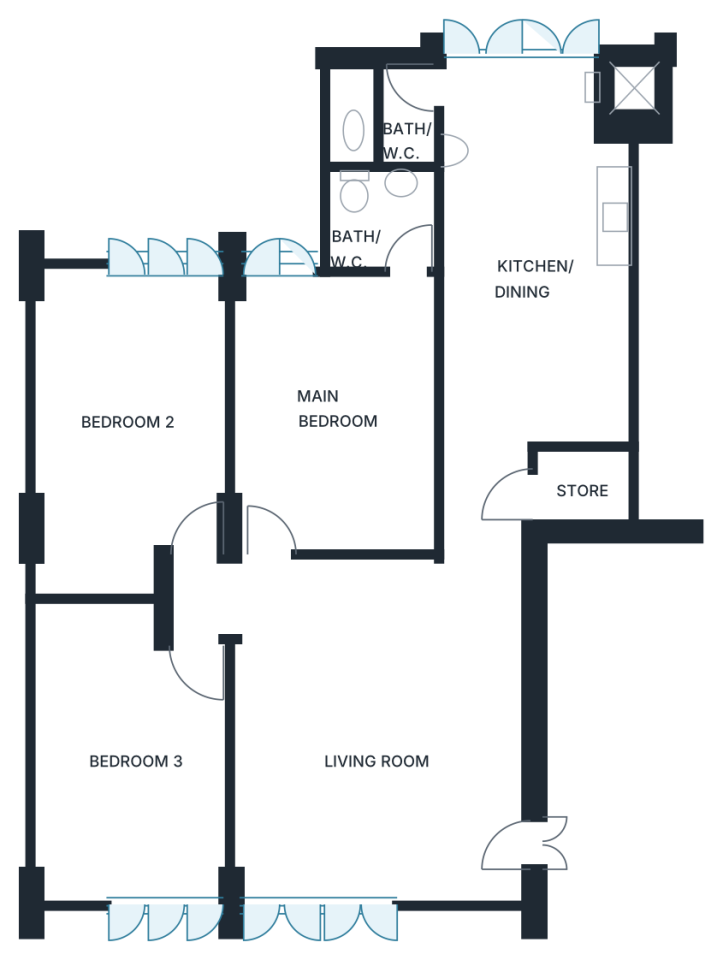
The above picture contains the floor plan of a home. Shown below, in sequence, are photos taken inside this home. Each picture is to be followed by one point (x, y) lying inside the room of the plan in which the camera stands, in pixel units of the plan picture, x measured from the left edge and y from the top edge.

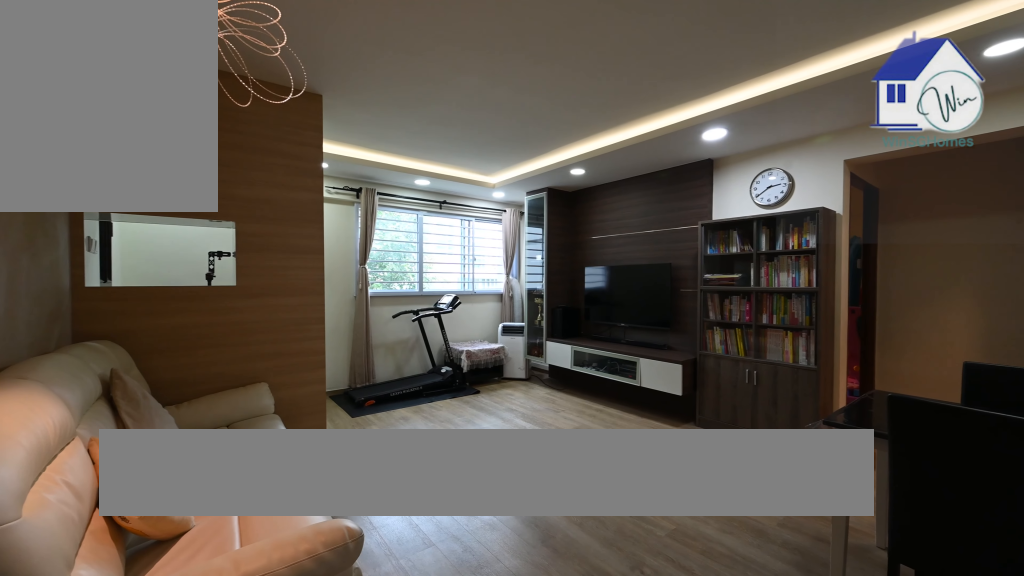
(384, 727)
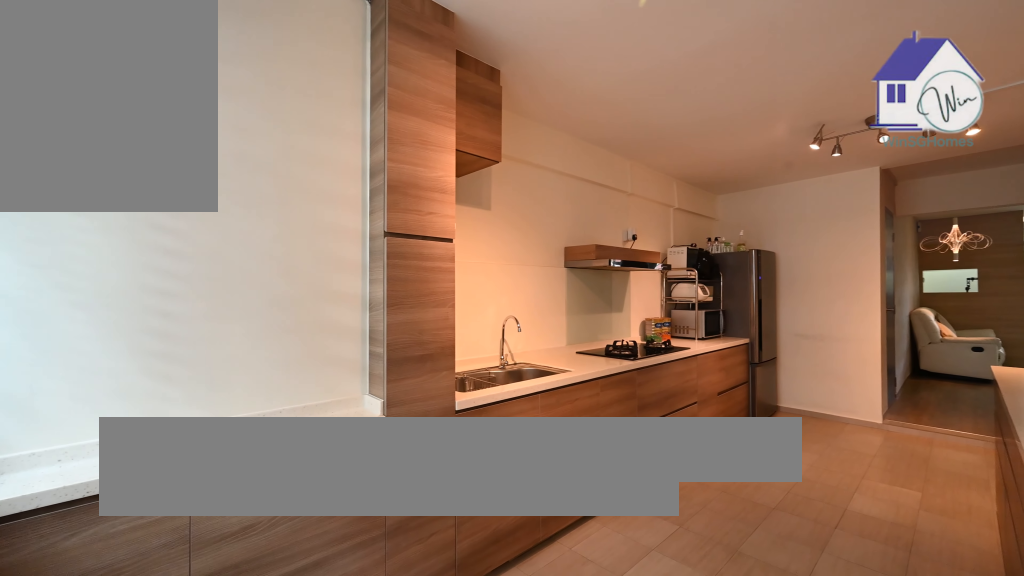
(532, 252)
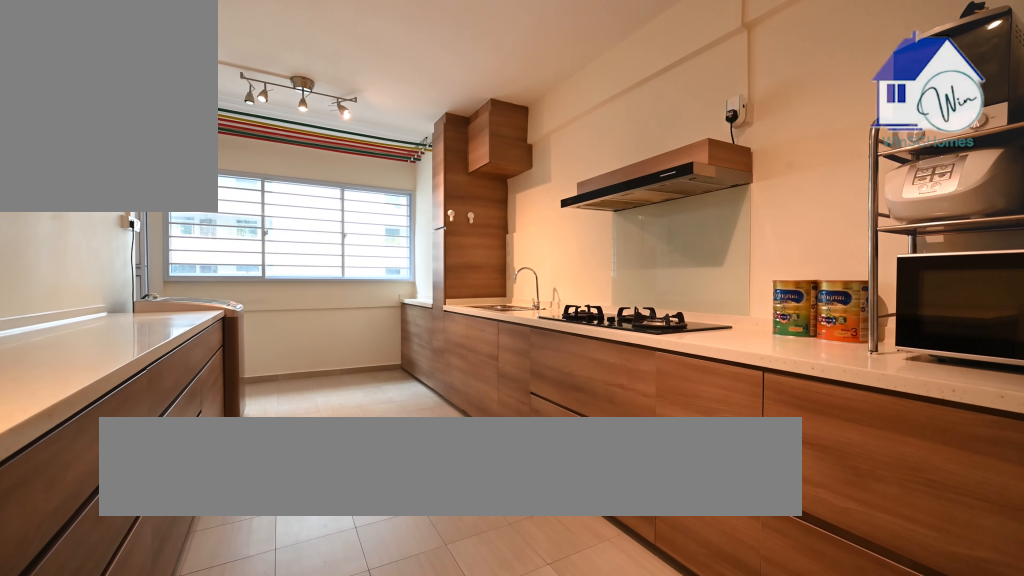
(533, 252)
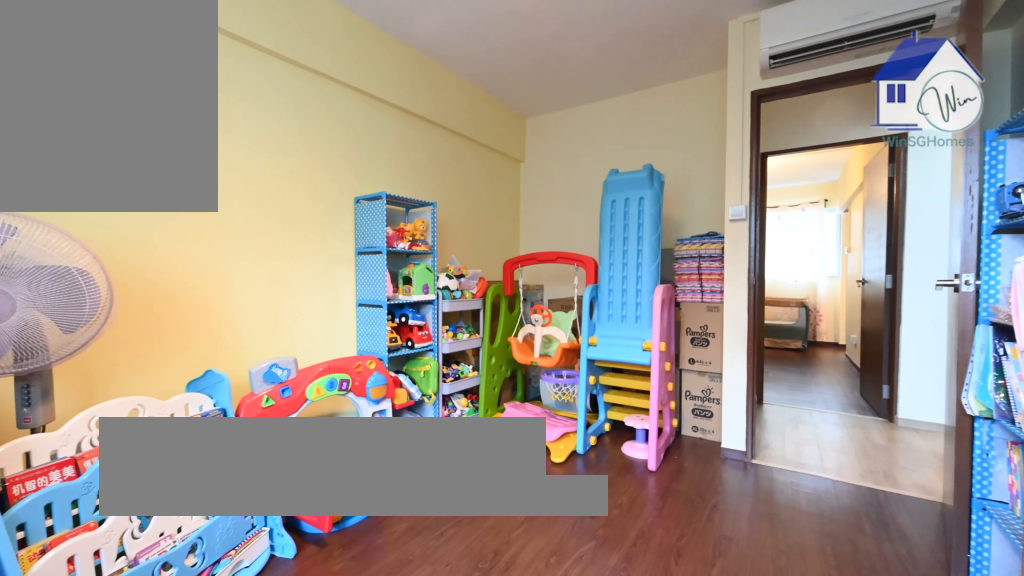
(130, 751)
